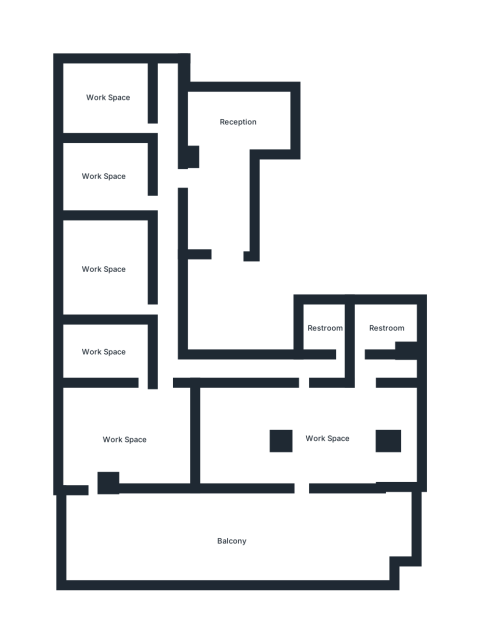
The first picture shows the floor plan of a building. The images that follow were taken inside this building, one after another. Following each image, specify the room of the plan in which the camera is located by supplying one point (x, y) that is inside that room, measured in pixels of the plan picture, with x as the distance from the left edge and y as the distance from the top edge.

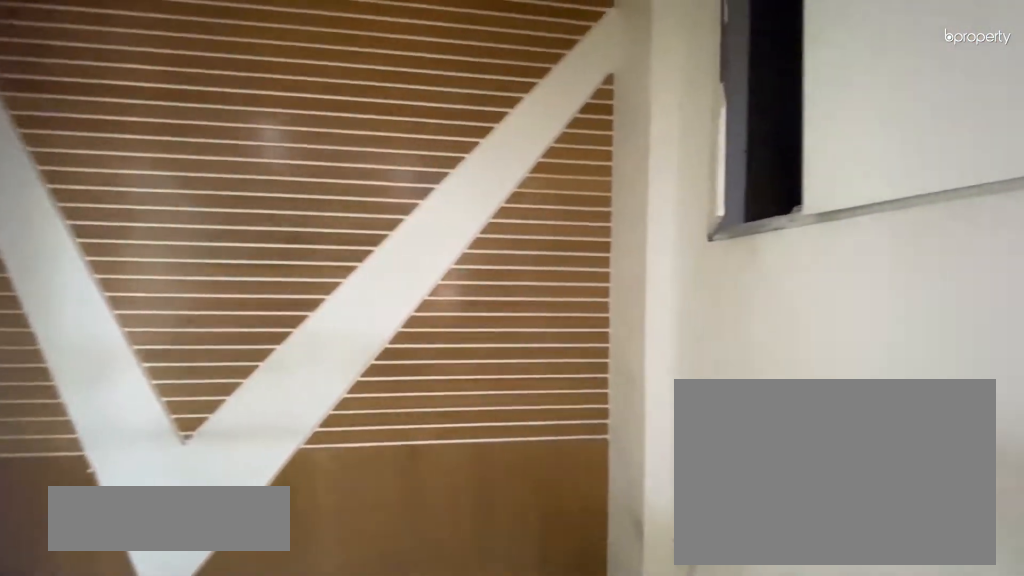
(224, 127)
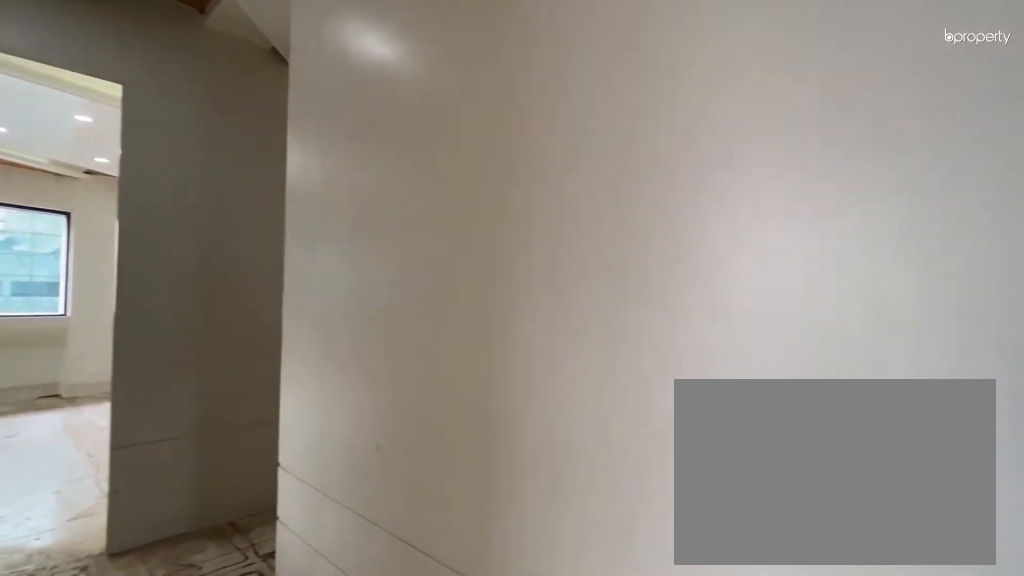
(168, 156)
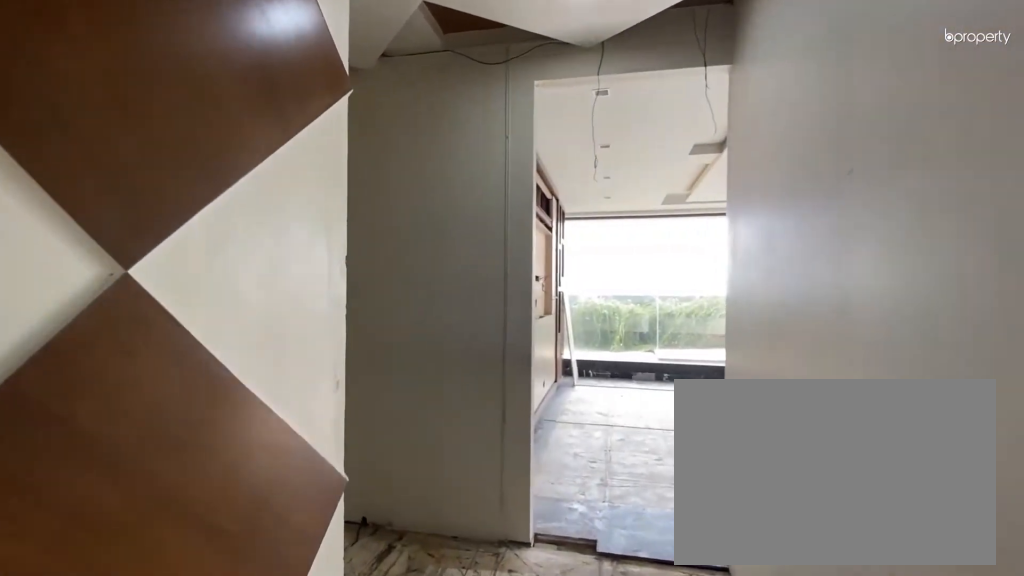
(167, 316)
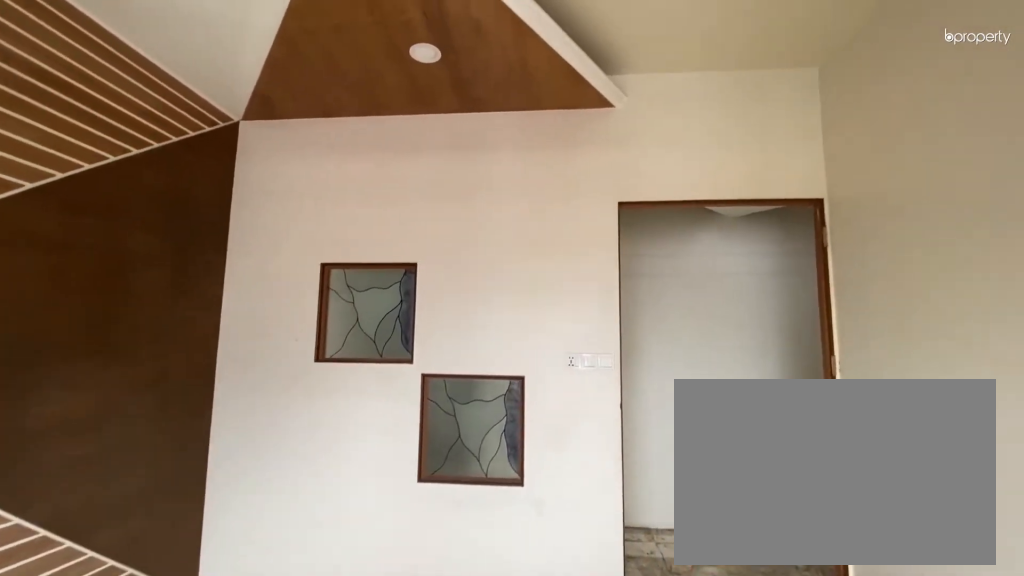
(107, 97)
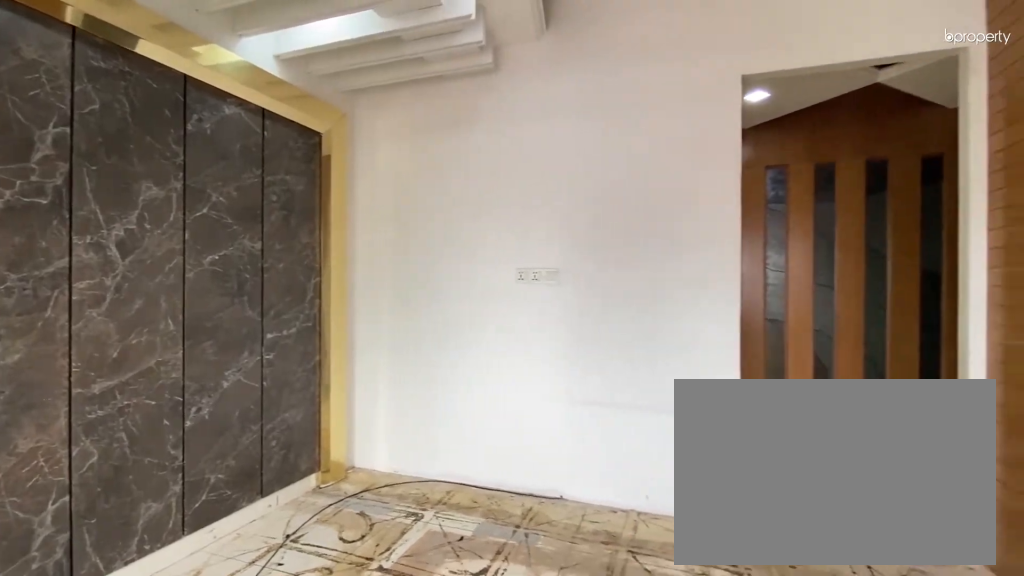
(106, 175)
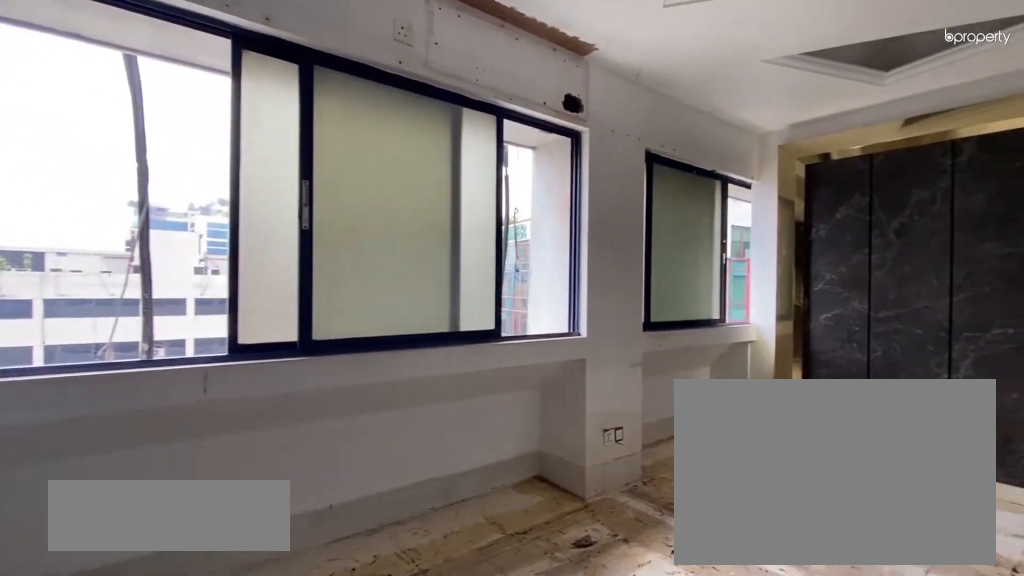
(104, 270)
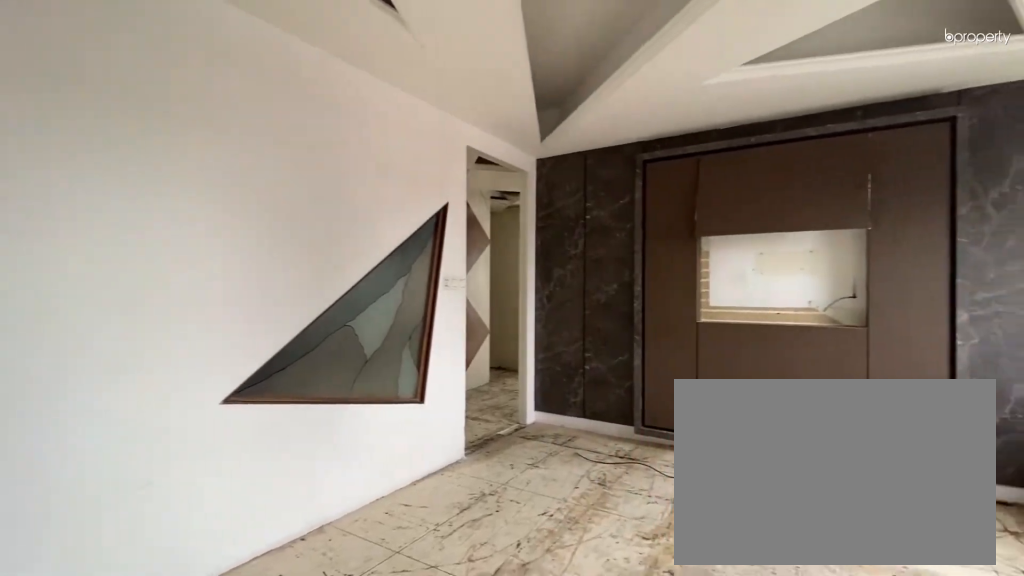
(104, 270)
